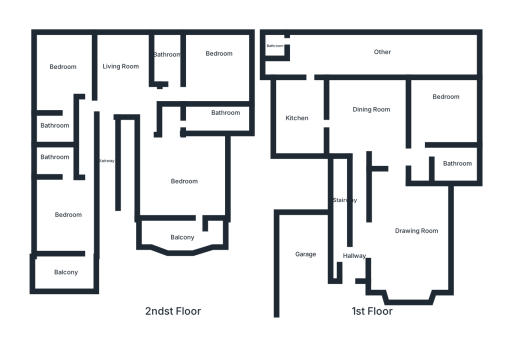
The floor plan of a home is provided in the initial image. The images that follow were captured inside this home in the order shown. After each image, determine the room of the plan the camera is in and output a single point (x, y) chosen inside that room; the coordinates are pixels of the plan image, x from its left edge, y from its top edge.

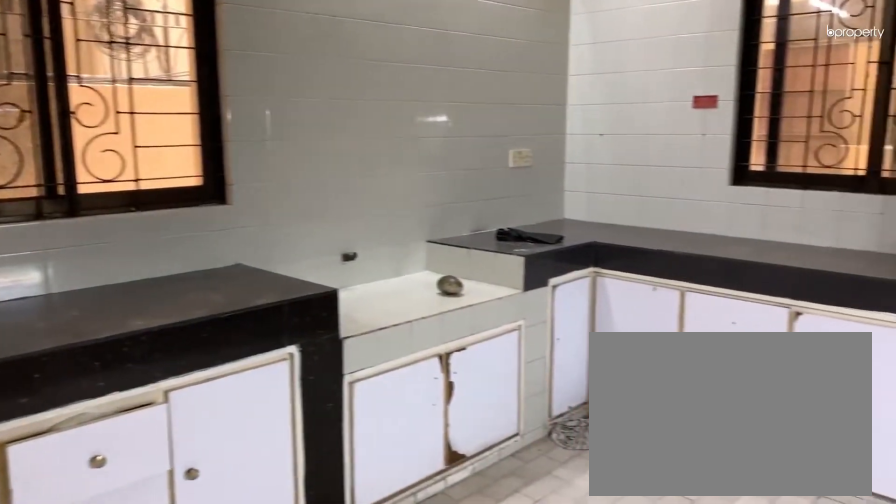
(288, 117)
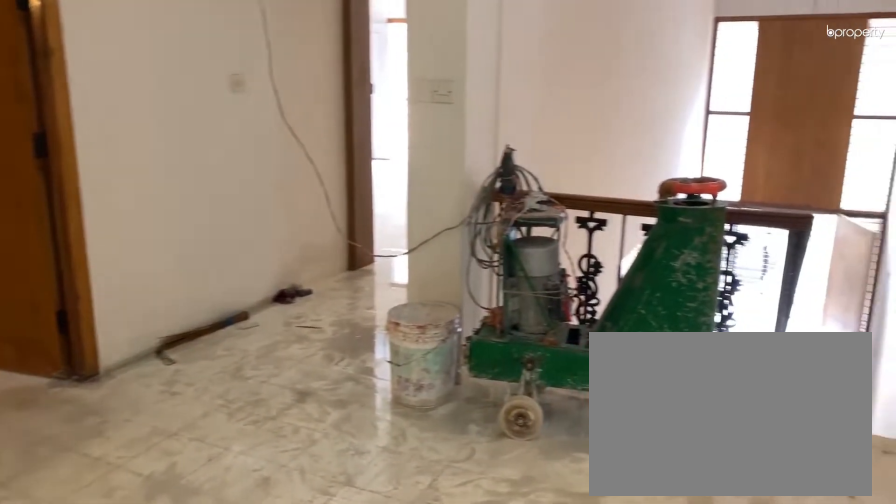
(121, 67)
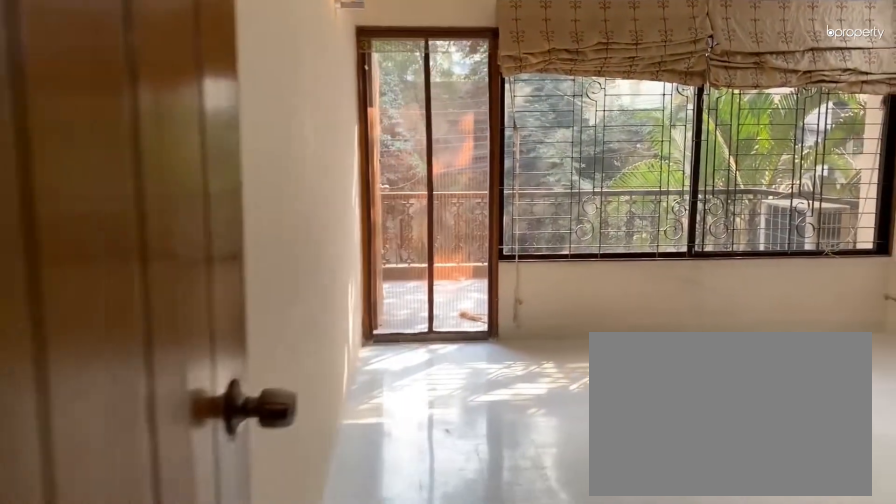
(65, 217)
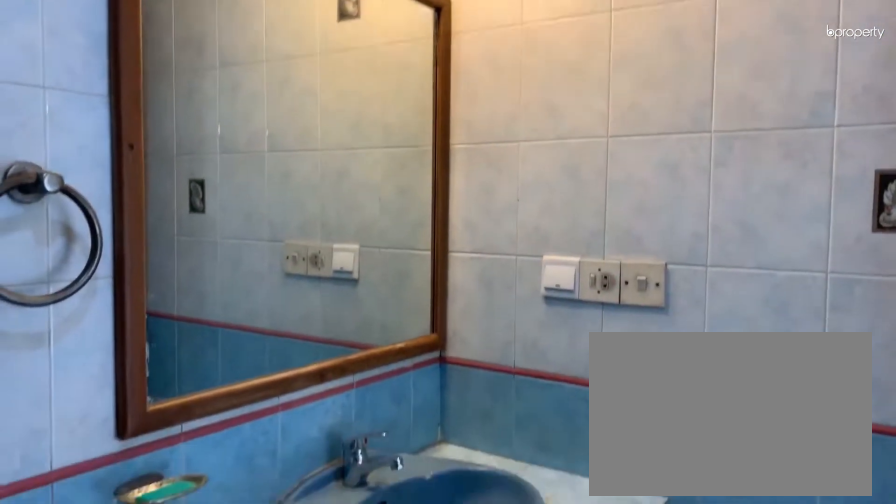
(53, 158)
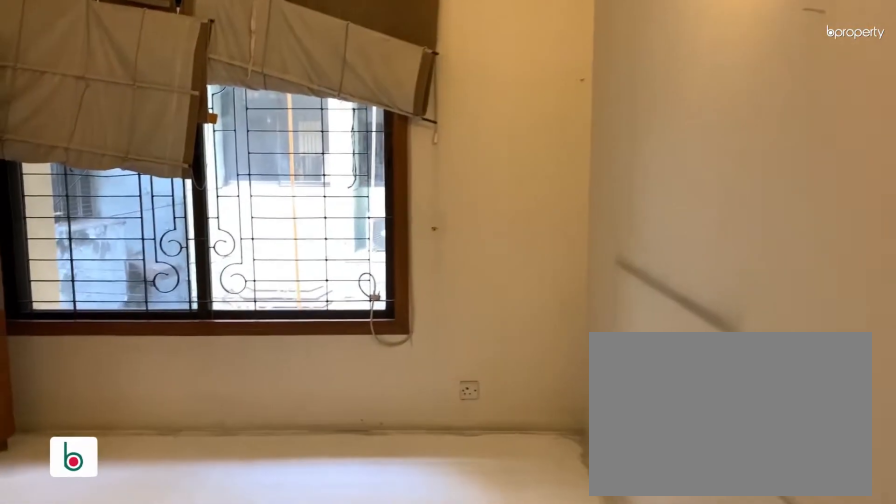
(79, 82)
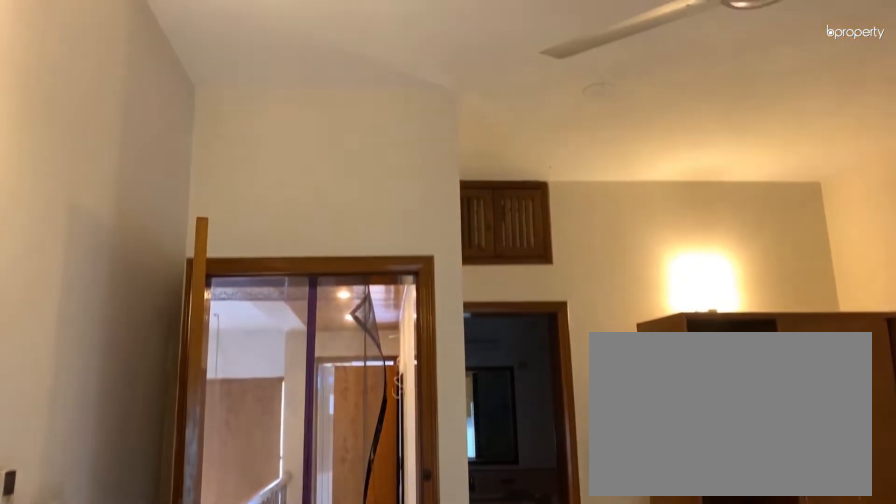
(62, 67)
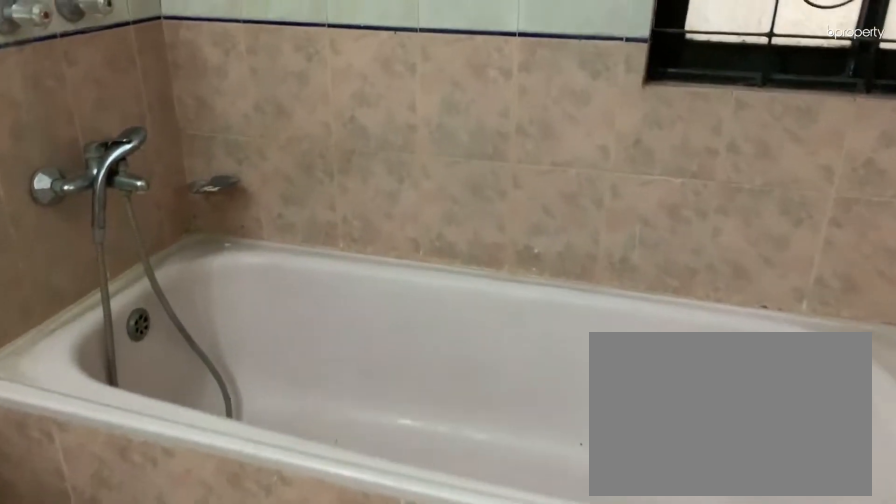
(51, 132)
